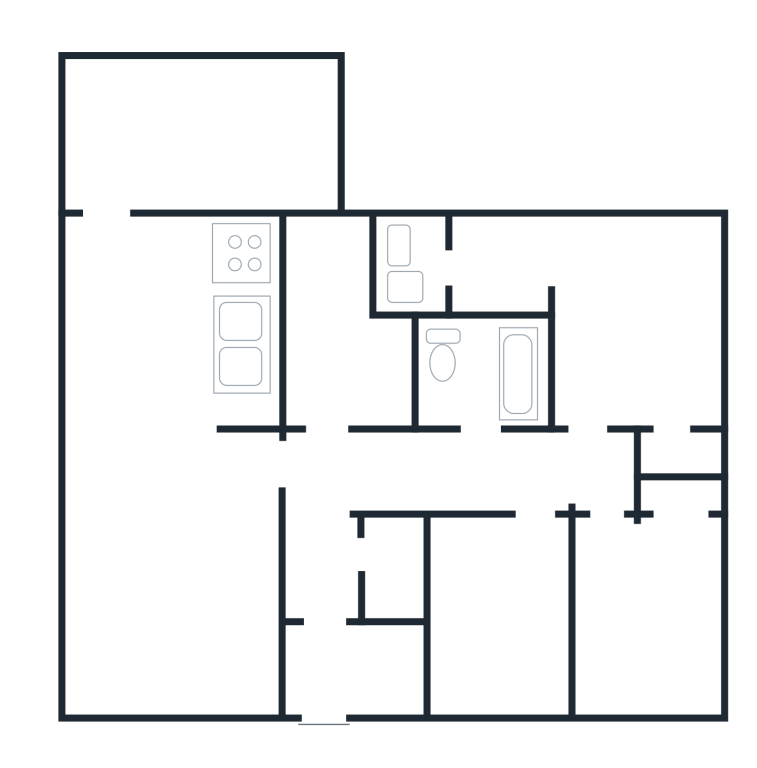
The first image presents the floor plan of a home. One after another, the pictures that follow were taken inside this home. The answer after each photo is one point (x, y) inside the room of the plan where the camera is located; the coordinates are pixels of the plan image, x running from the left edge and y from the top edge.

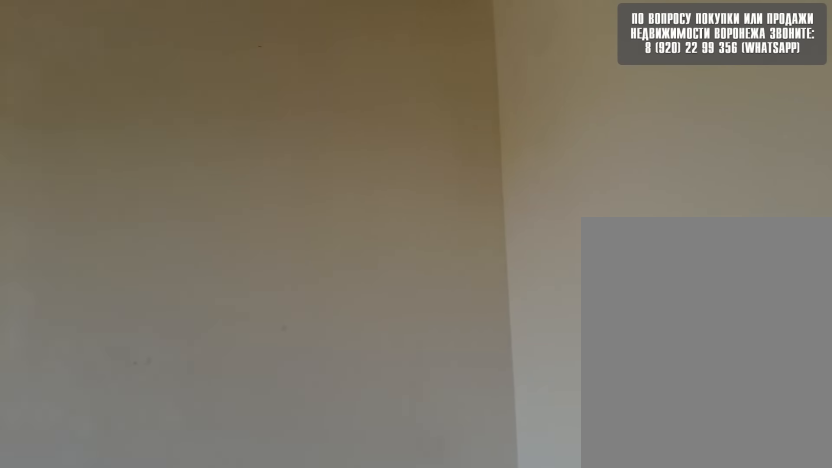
(522, 609)
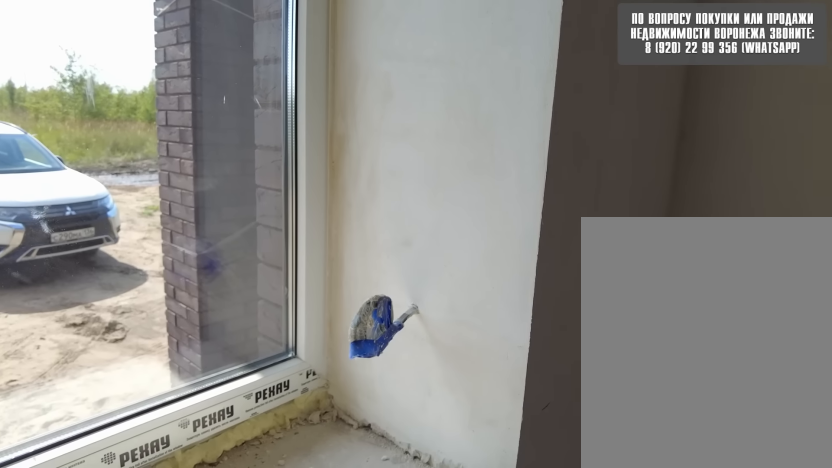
(524, 606)
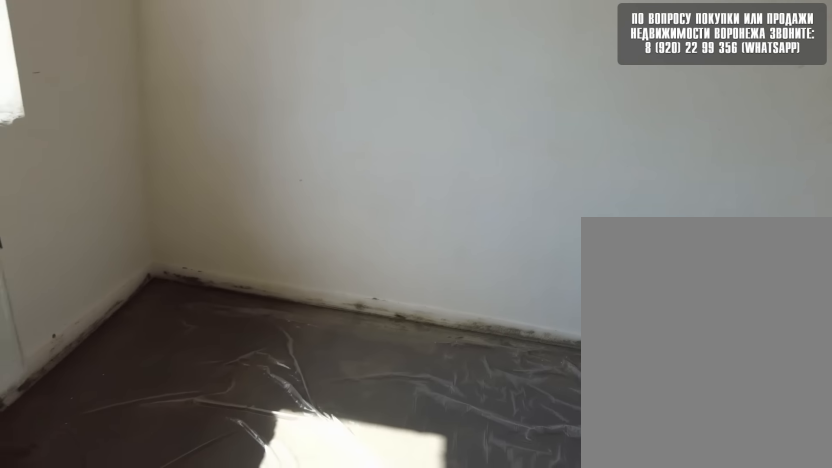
(523, 609)
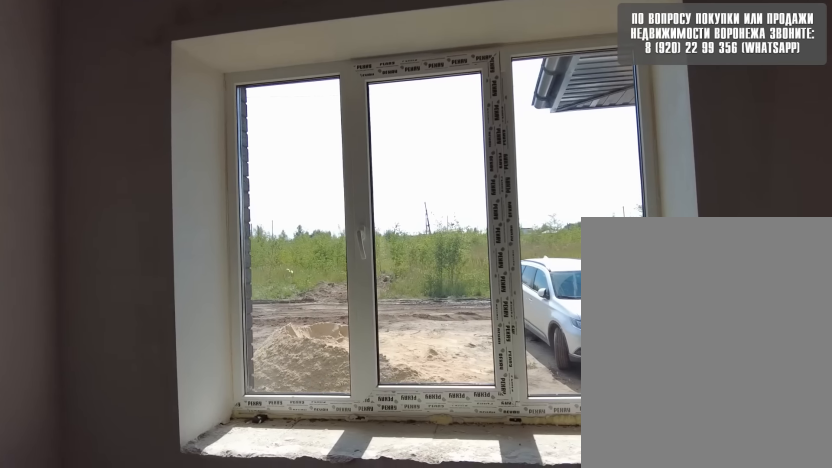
(522, 606)
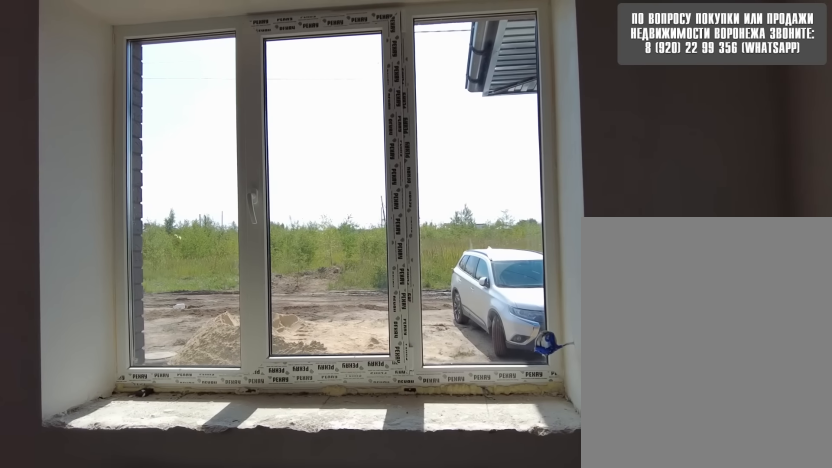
(527, 574)
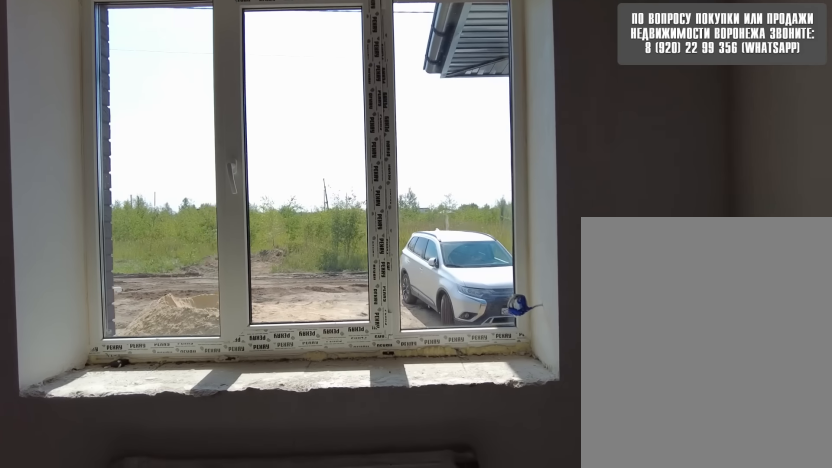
(522, 606)
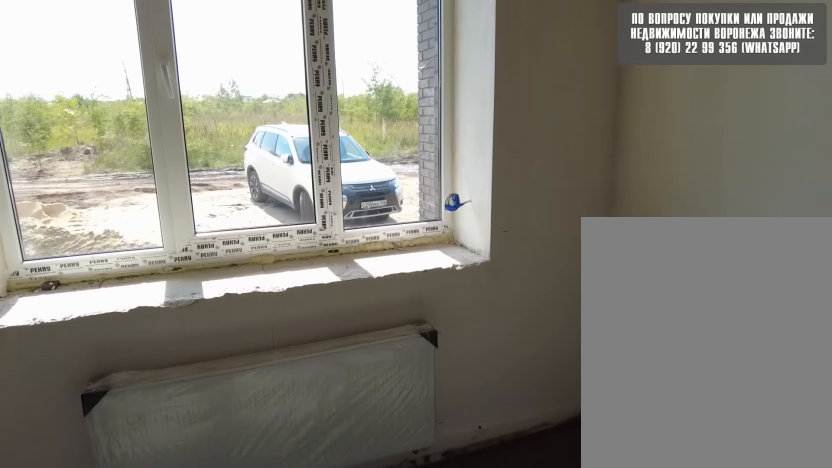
(522, 609)
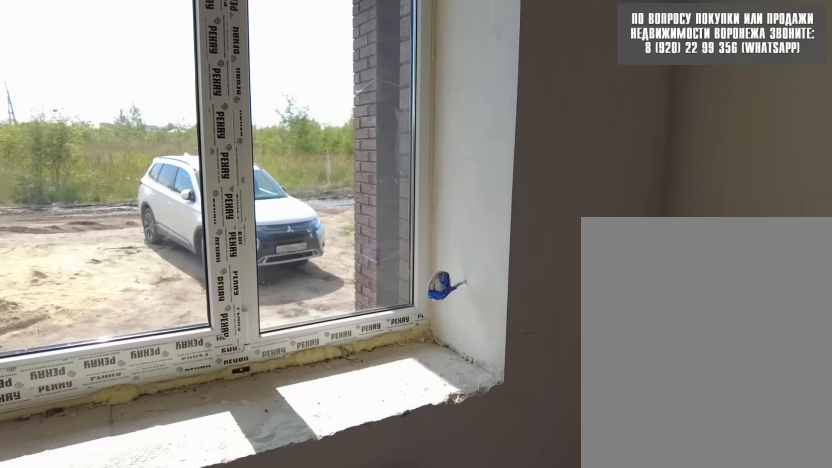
(523, 606)
